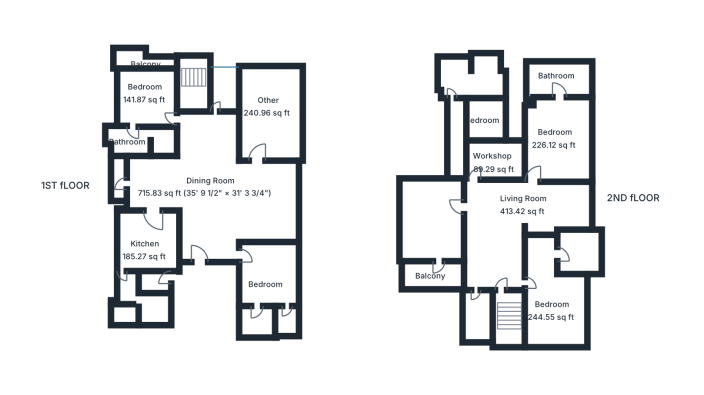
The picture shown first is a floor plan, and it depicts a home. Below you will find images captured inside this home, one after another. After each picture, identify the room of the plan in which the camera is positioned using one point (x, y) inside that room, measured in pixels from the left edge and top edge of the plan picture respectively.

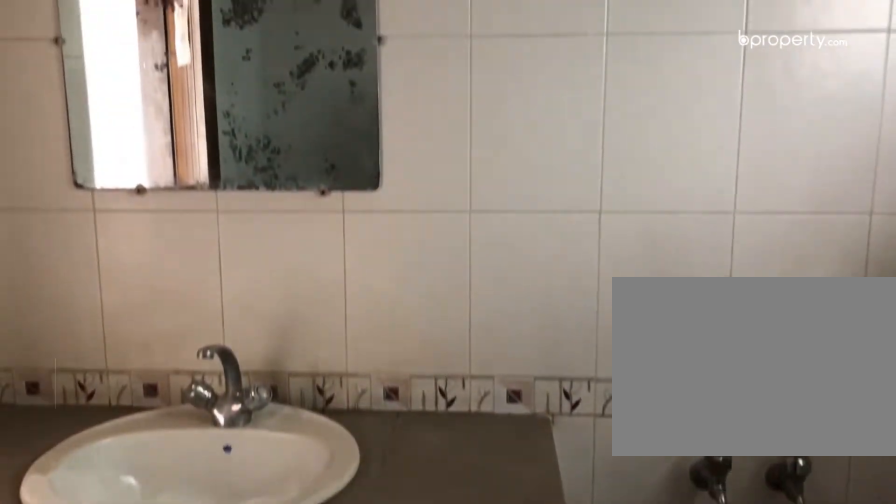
(258, 324)
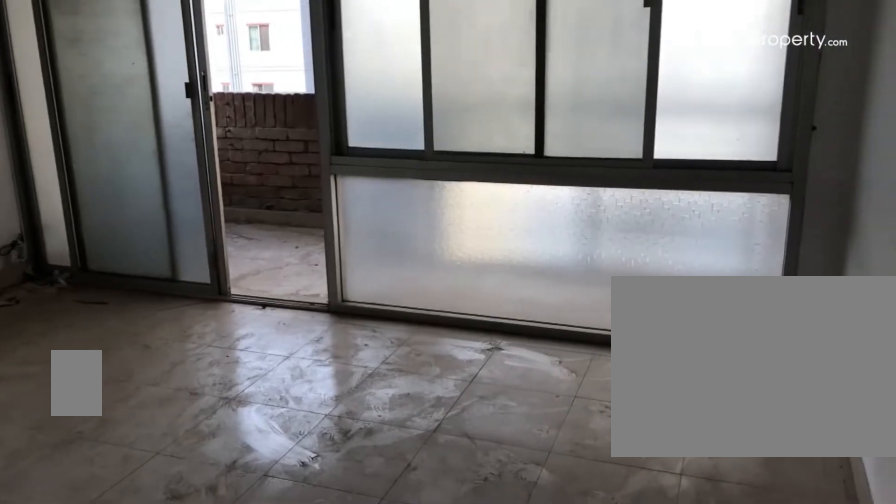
(145, 97)
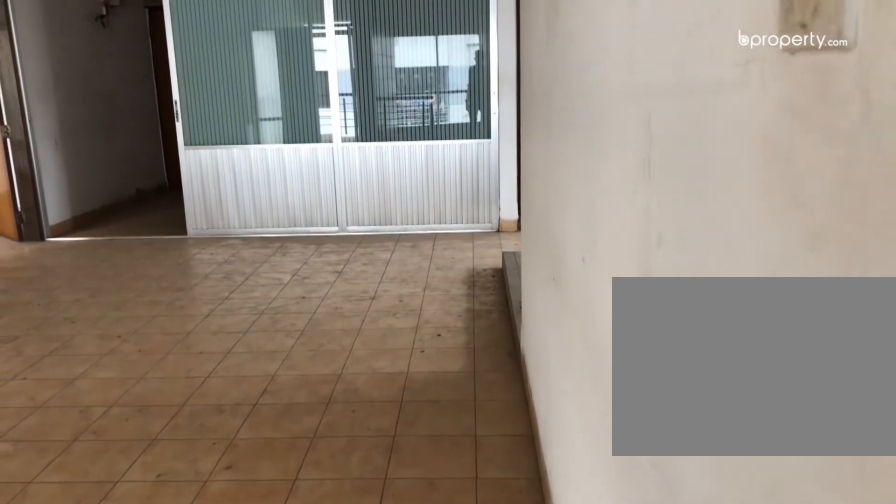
(497, 242)
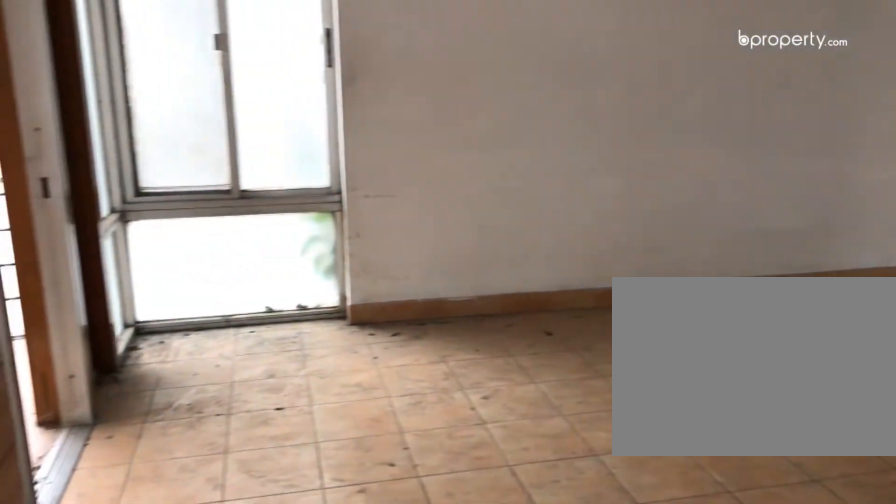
(497, 242)
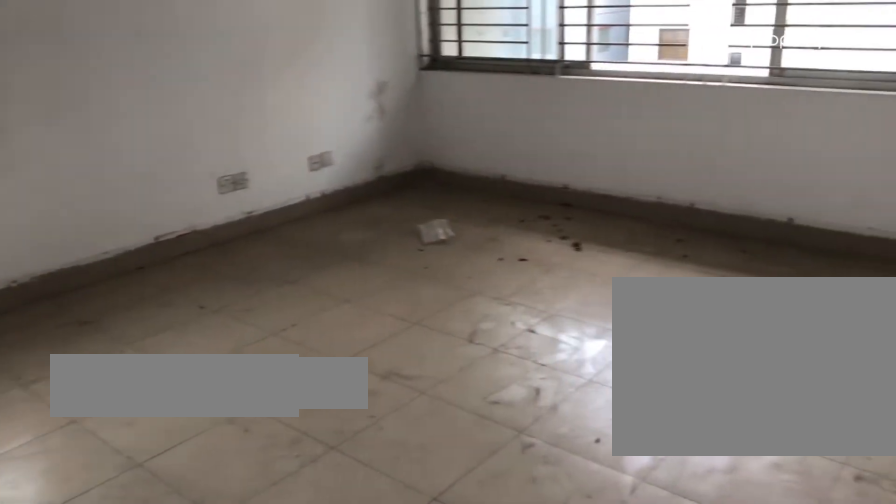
(560, 307)
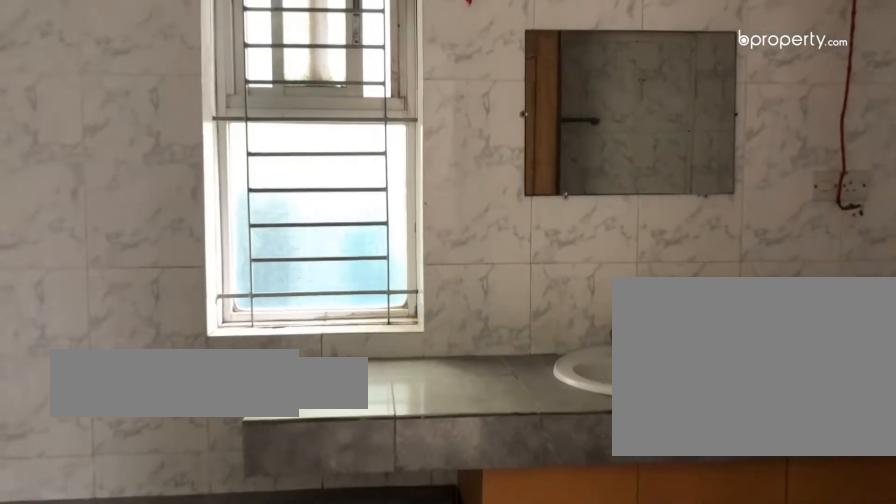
(564, 86)
